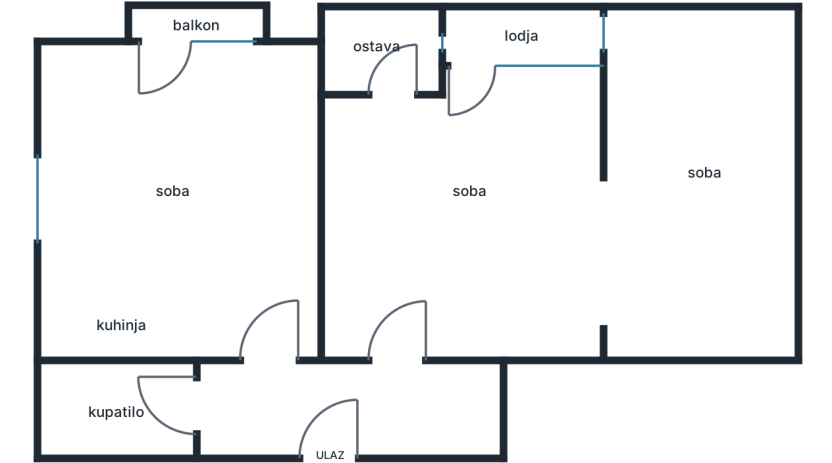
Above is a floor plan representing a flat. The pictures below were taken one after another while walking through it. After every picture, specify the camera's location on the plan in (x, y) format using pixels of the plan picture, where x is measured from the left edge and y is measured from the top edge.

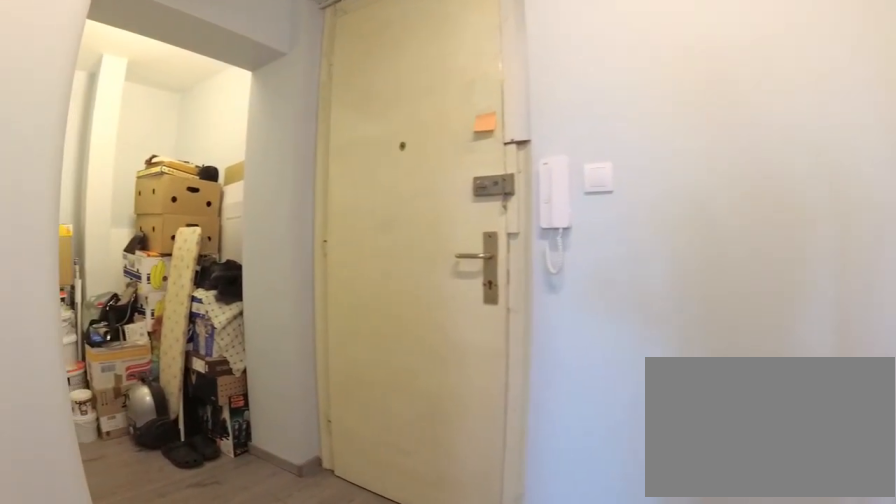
(264, 387)
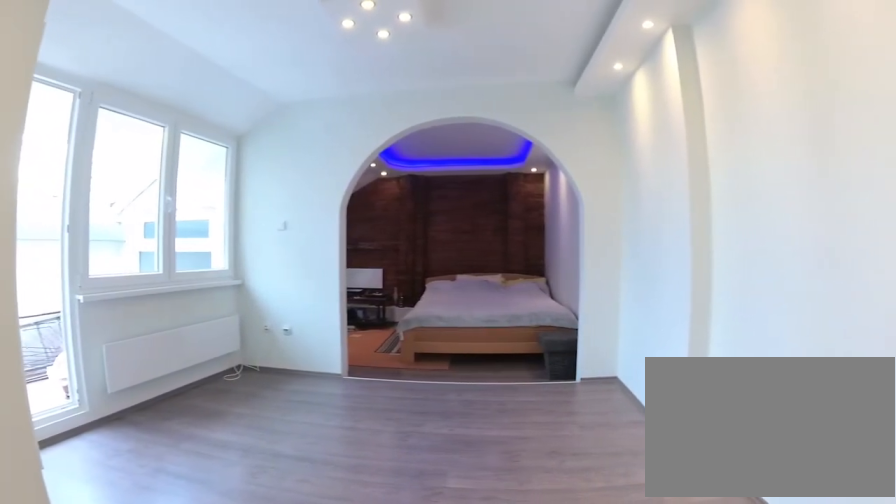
(411, 246)
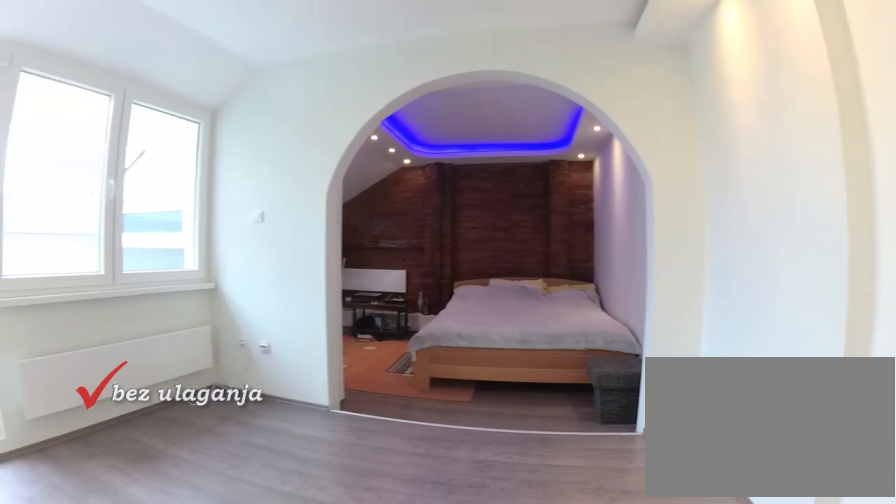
(457, 246)
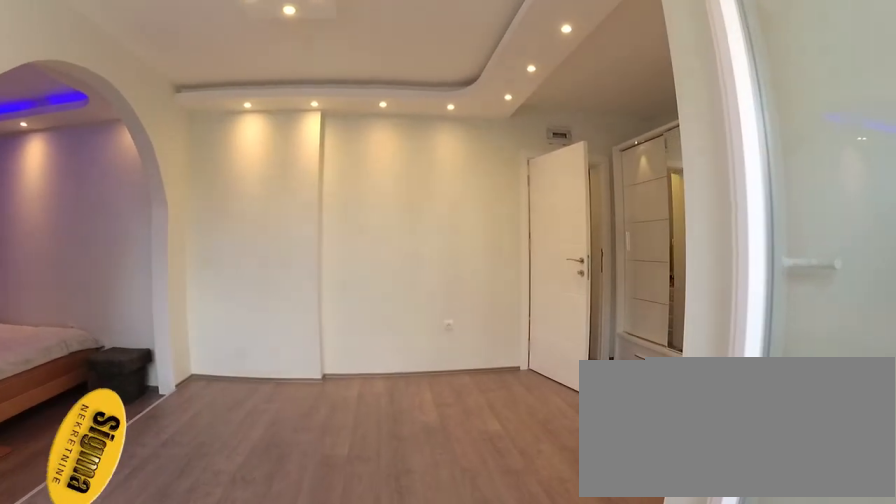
(473, 62)
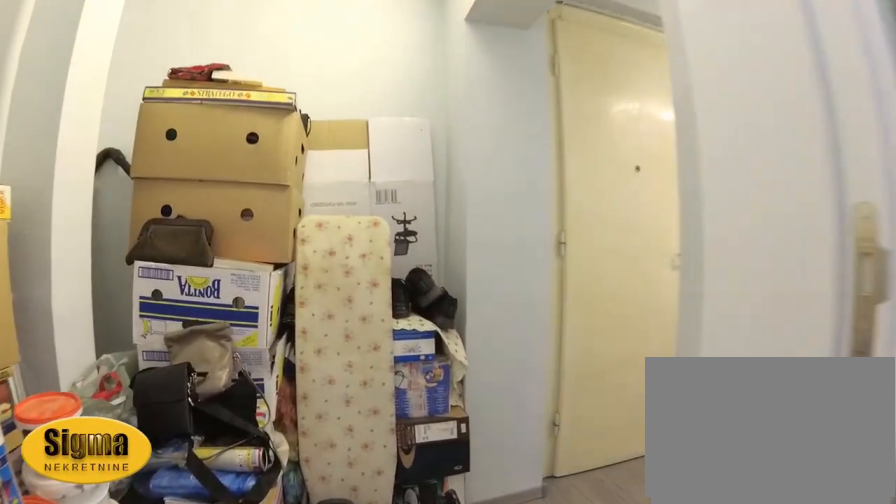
(405, 299)
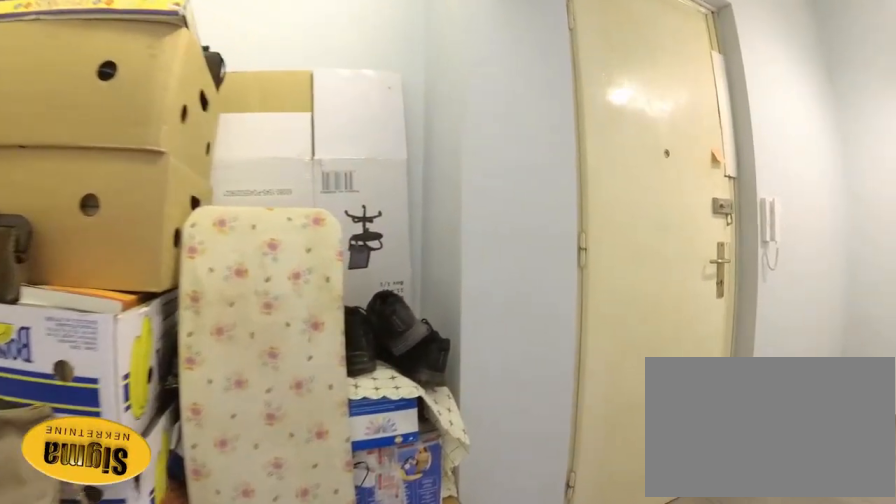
(400, 336)
